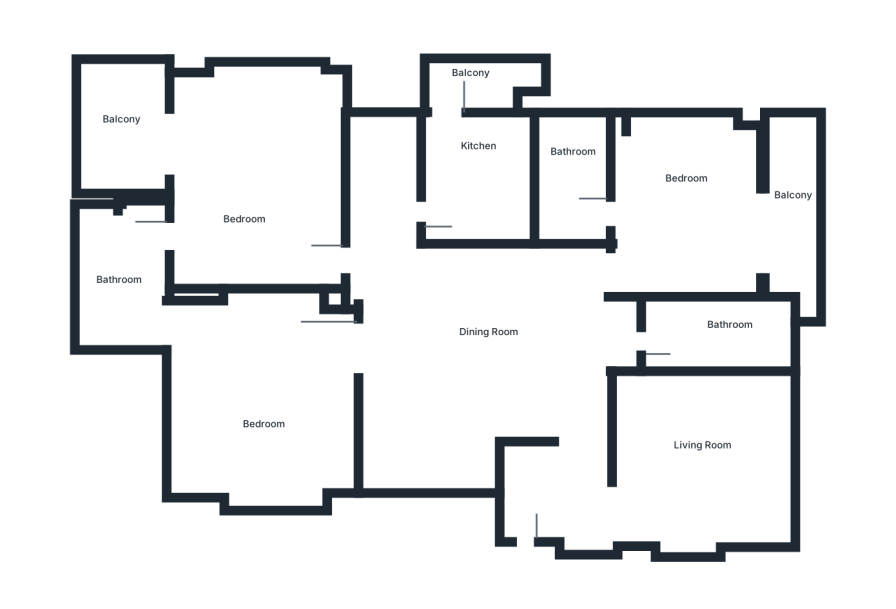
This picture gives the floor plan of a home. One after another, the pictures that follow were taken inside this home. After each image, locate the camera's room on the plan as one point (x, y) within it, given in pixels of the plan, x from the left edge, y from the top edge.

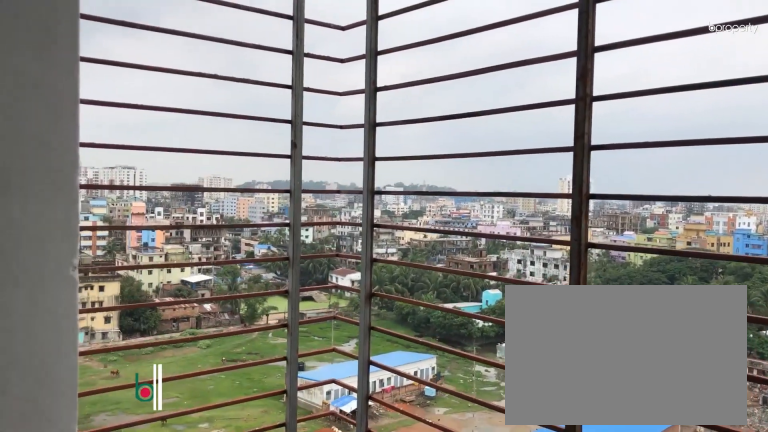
(800, 214)
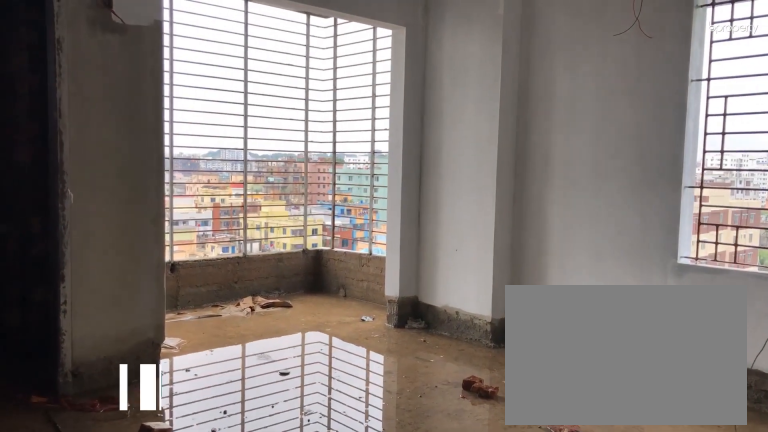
(239, 193)
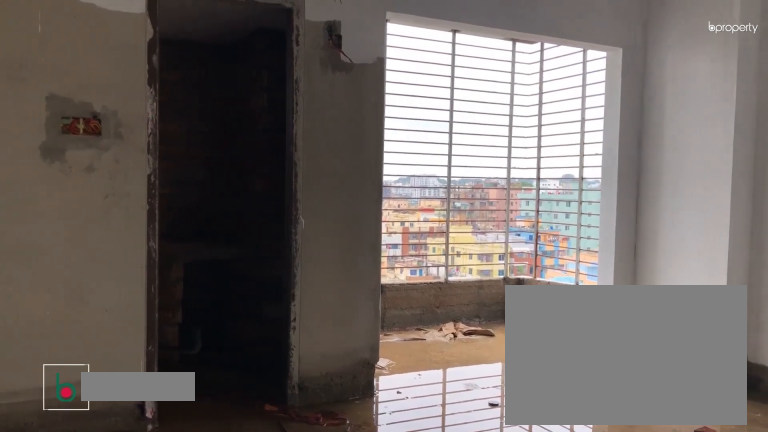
(239, 193)
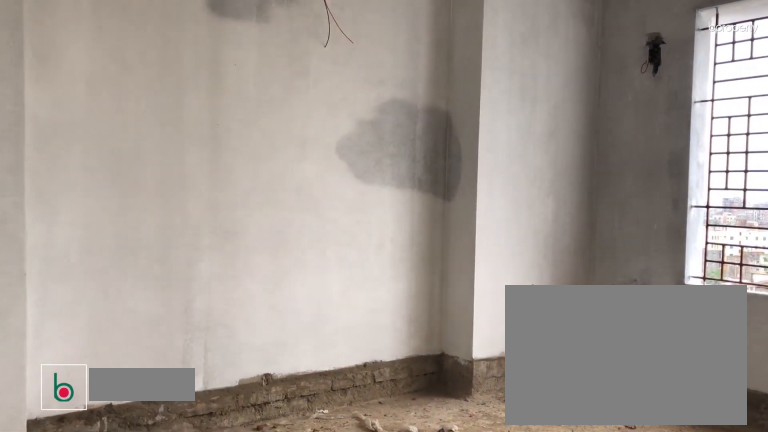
(255, 400)
